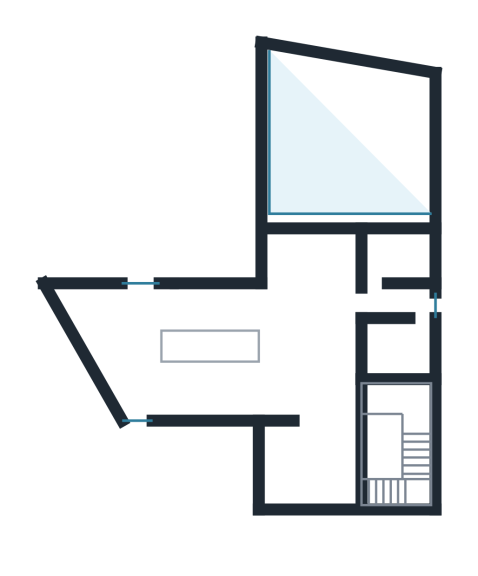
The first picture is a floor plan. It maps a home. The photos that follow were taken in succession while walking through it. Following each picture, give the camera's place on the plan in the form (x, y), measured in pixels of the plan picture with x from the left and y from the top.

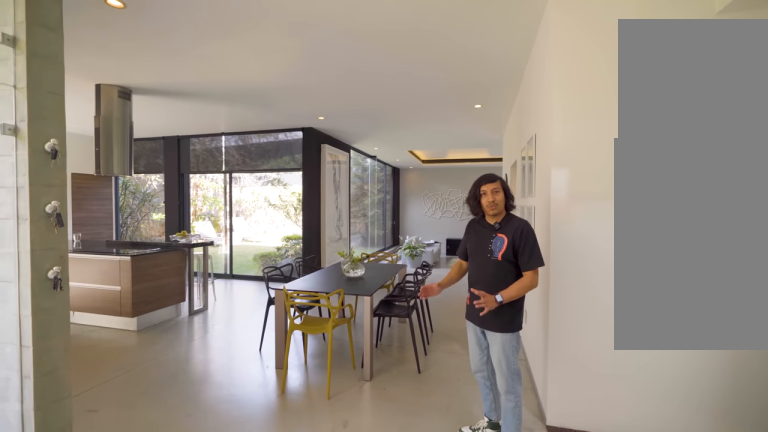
(333, 457)
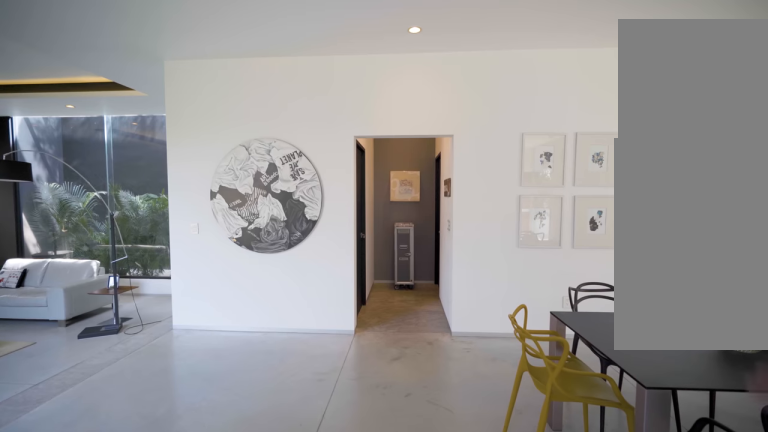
(260, 313)
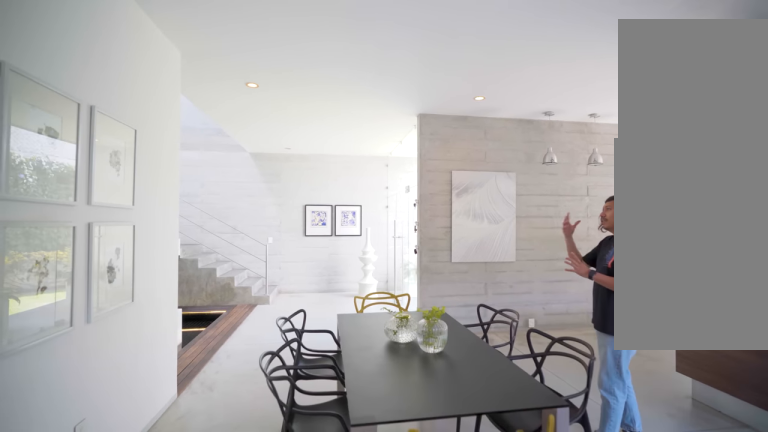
(334, 308)
